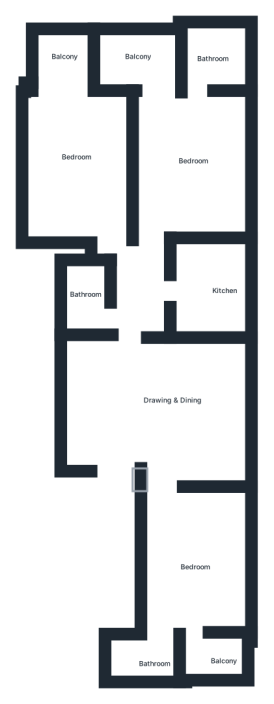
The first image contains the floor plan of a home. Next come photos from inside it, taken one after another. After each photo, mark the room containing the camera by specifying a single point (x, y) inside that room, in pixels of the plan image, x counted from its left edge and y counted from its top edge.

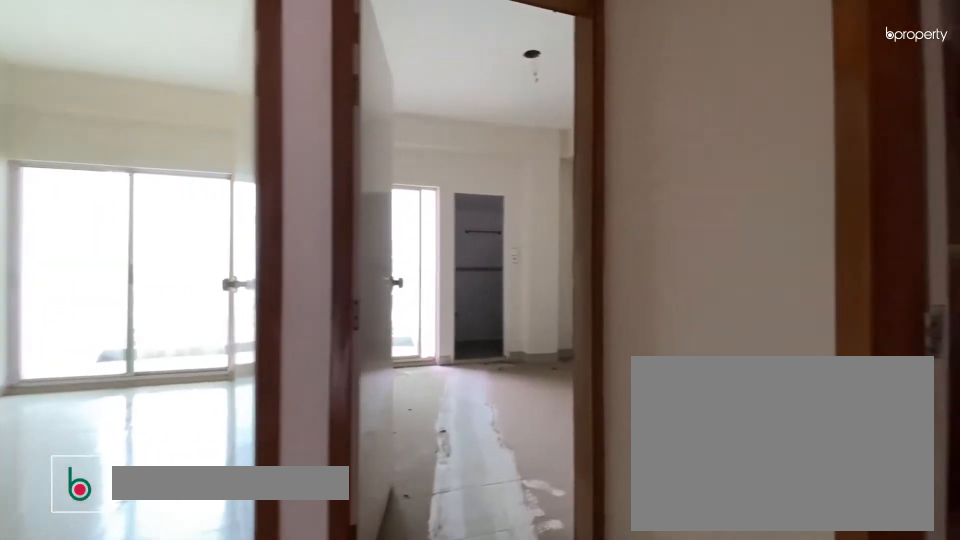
(161, 387)
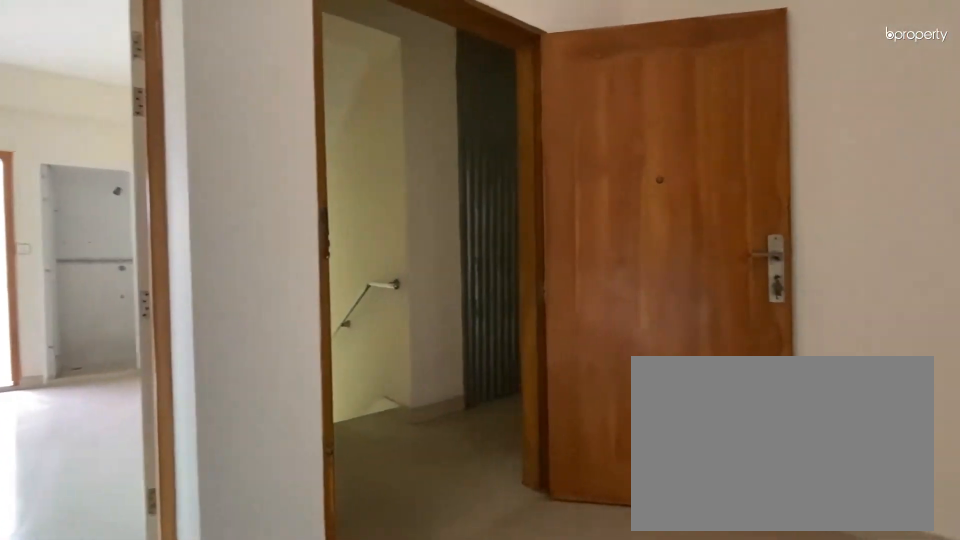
(161, 387)
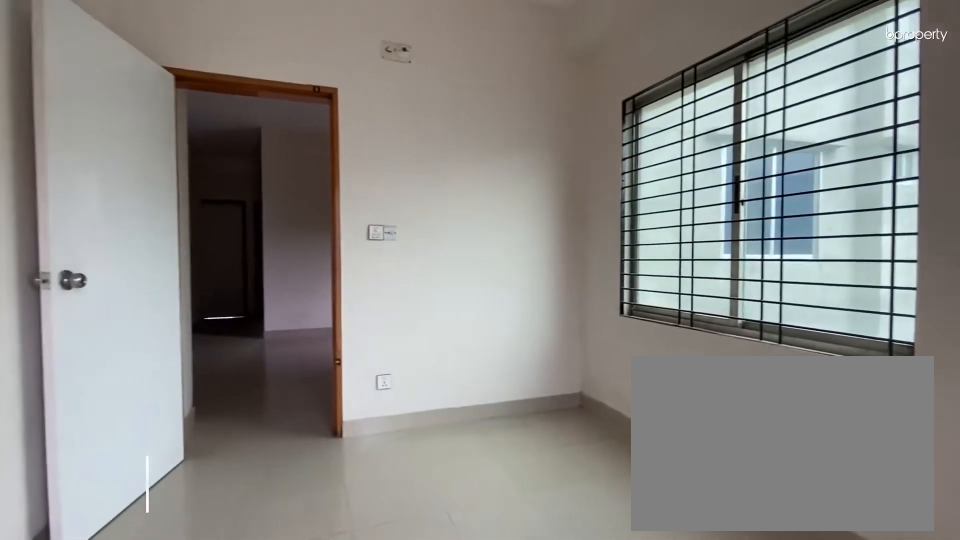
(191, 557)
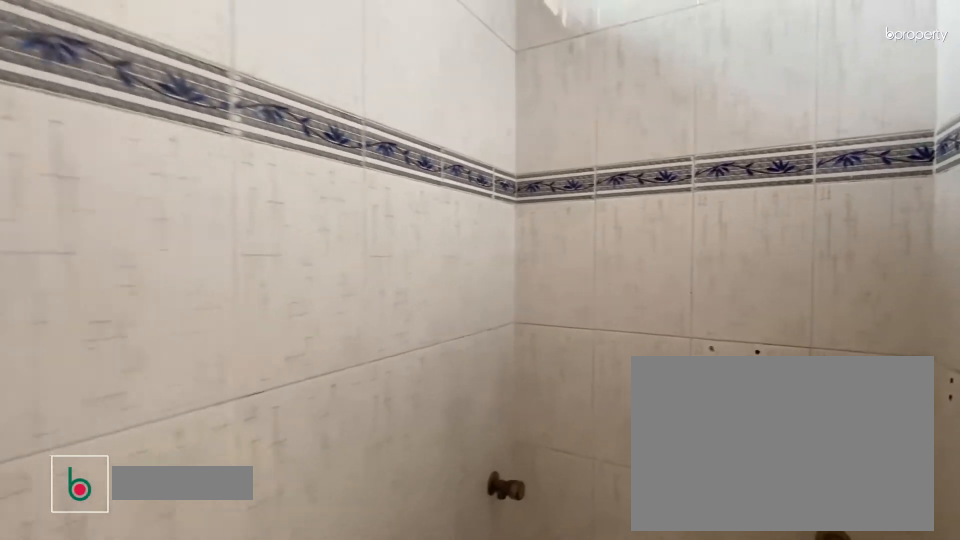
(141, 666)
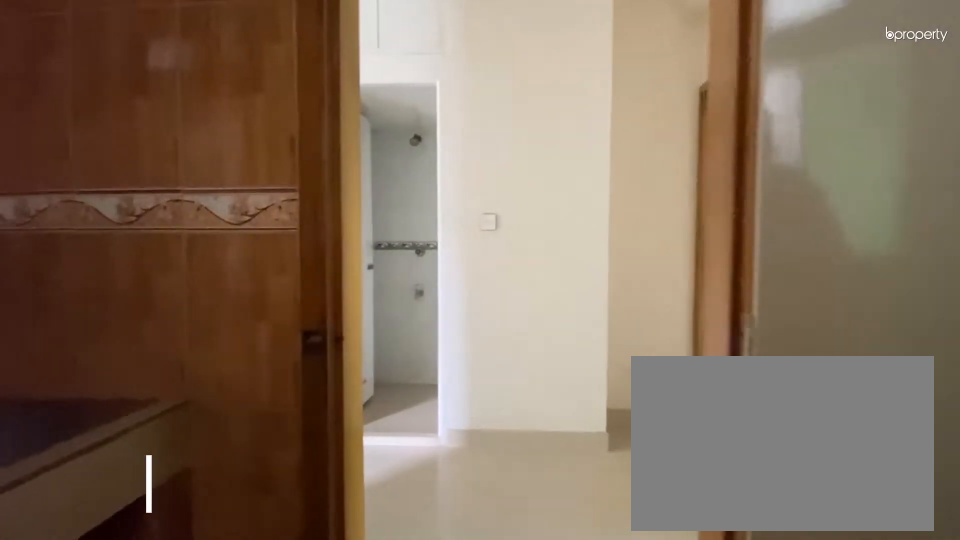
(219, 286)
